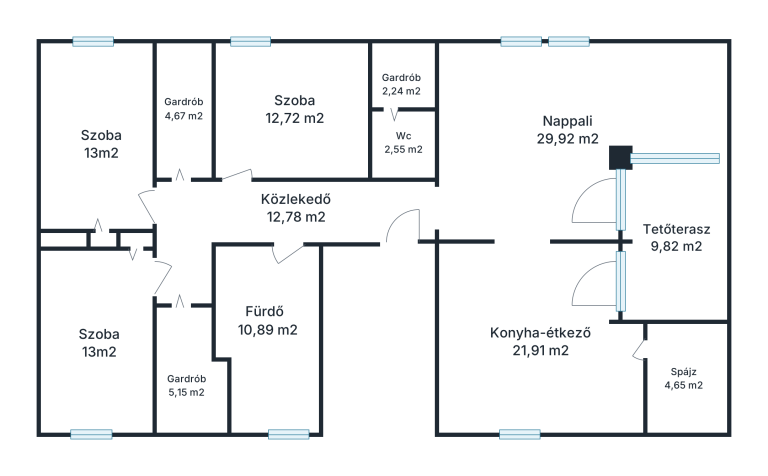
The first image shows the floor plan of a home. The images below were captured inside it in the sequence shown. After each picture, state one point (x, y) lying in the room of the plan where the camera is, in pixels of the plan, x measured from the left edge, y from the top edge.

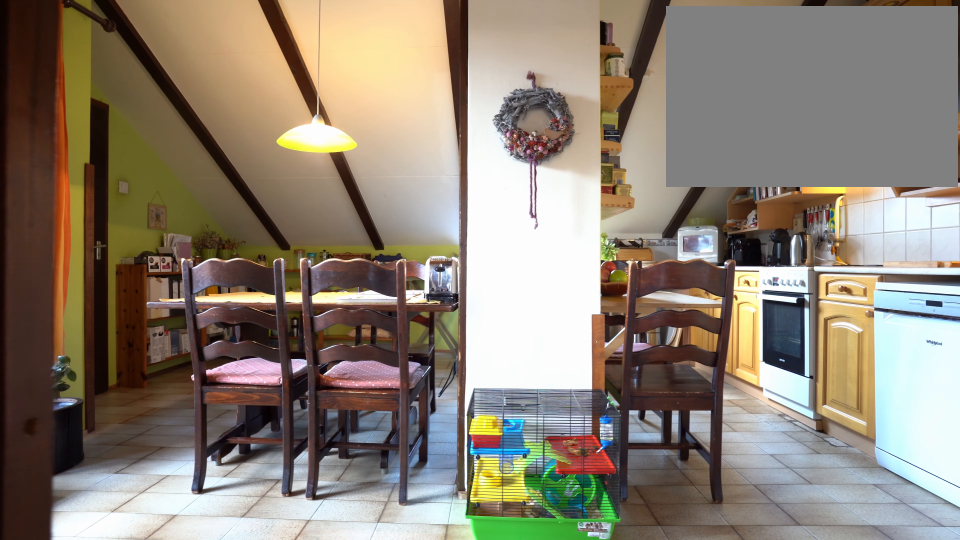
(528, 347)
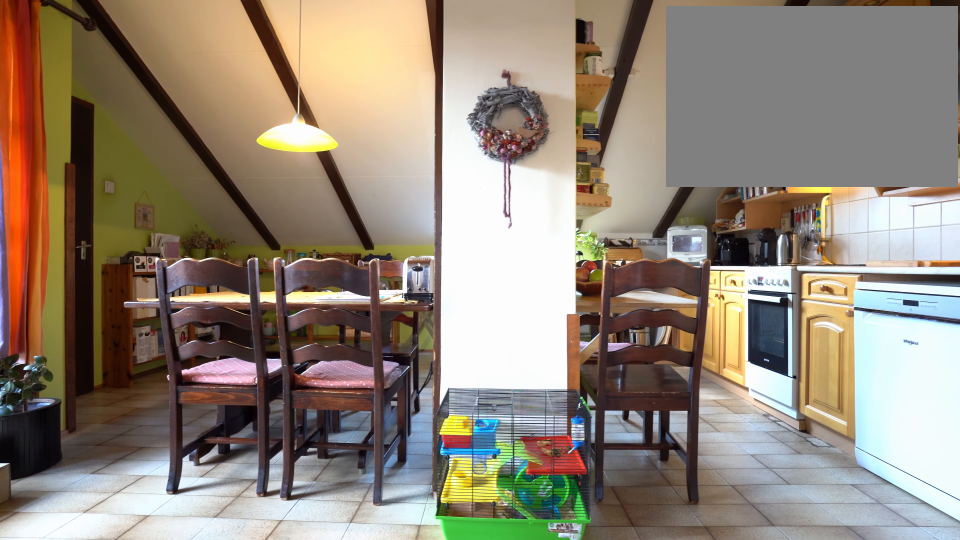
(528, 347)
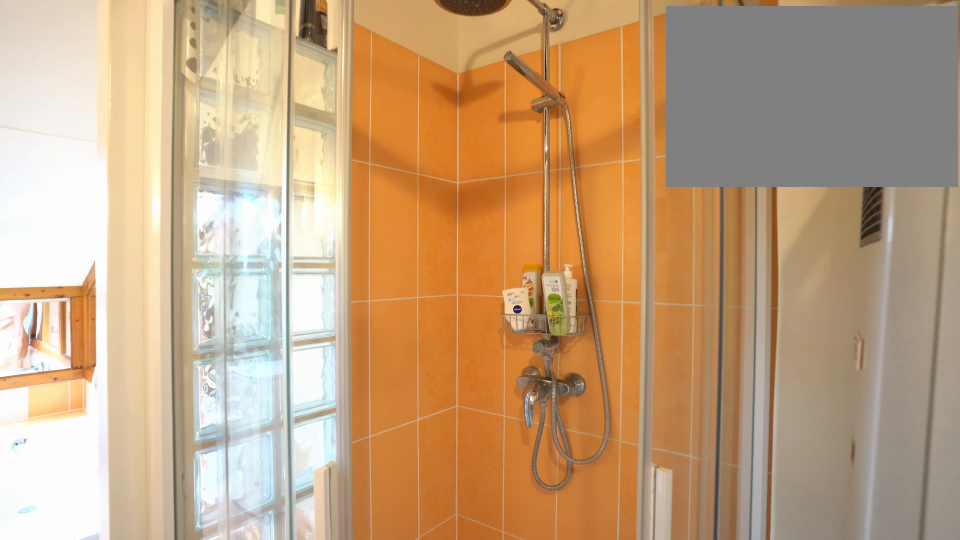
(274, 324)
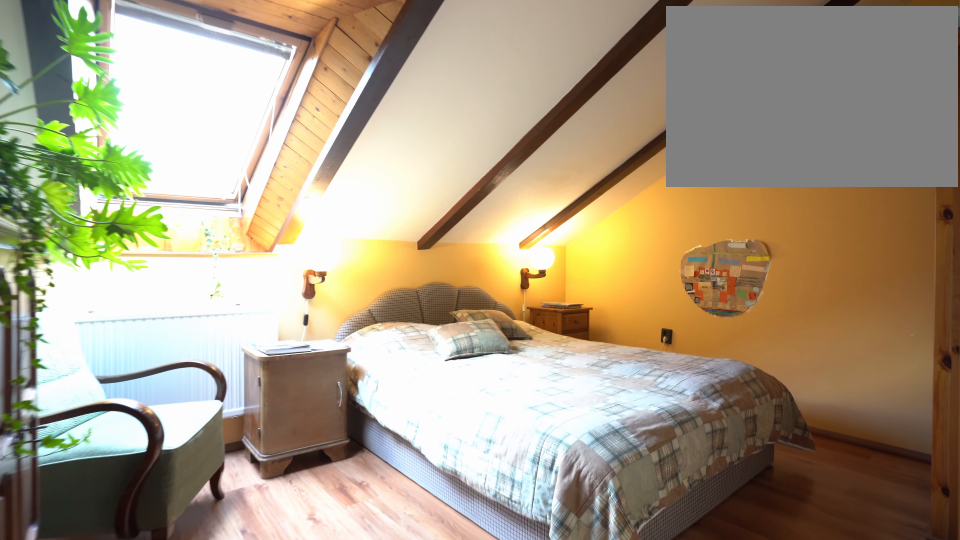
(292, 103)
